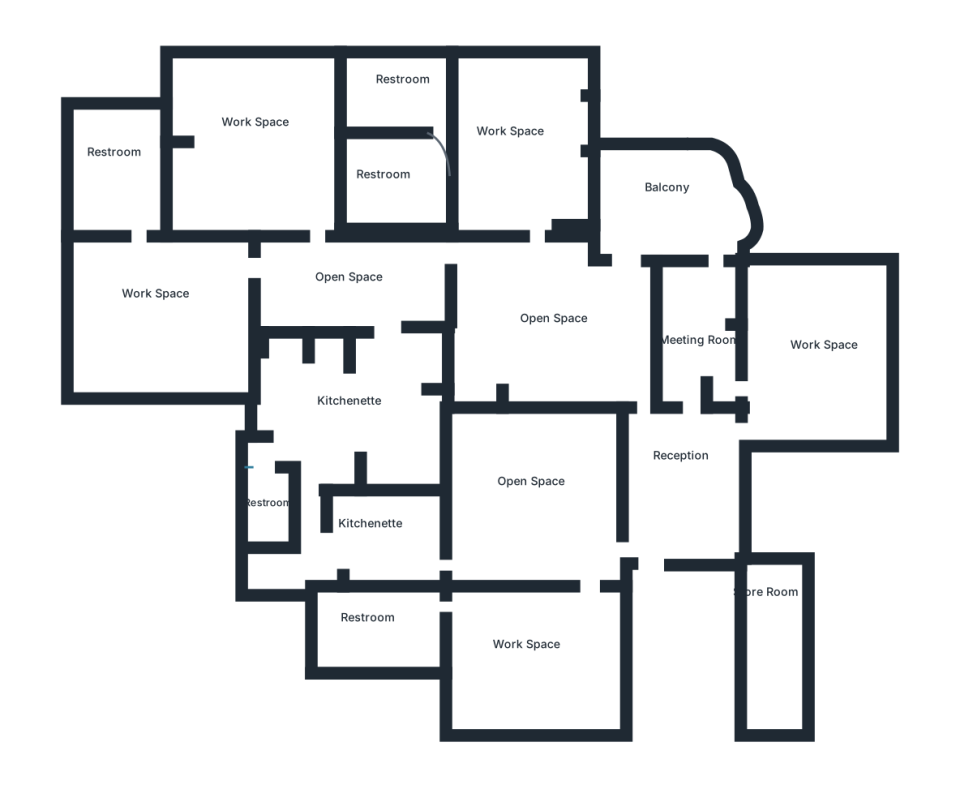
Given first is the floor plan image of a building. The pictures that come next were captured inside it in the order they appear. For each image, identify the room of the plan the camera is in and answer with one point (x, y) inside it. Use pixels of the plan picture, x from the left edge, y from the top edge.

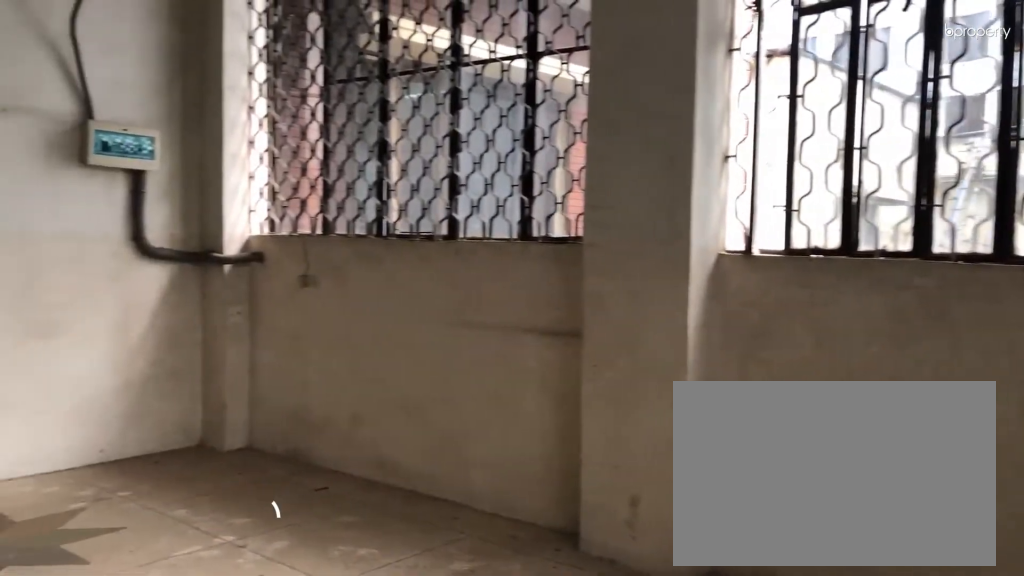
(684, 198)
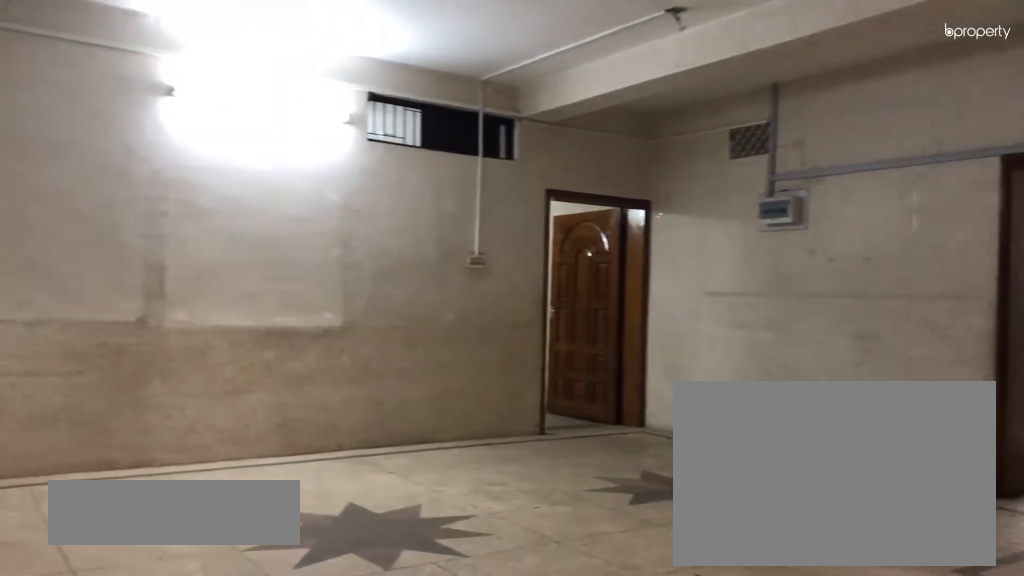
(554, 314)
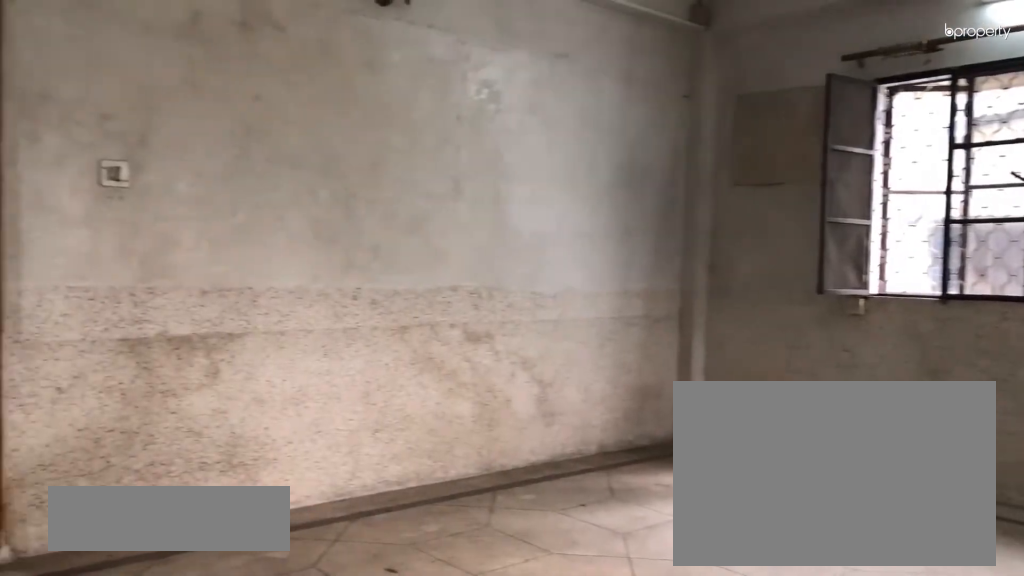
(527, 142)
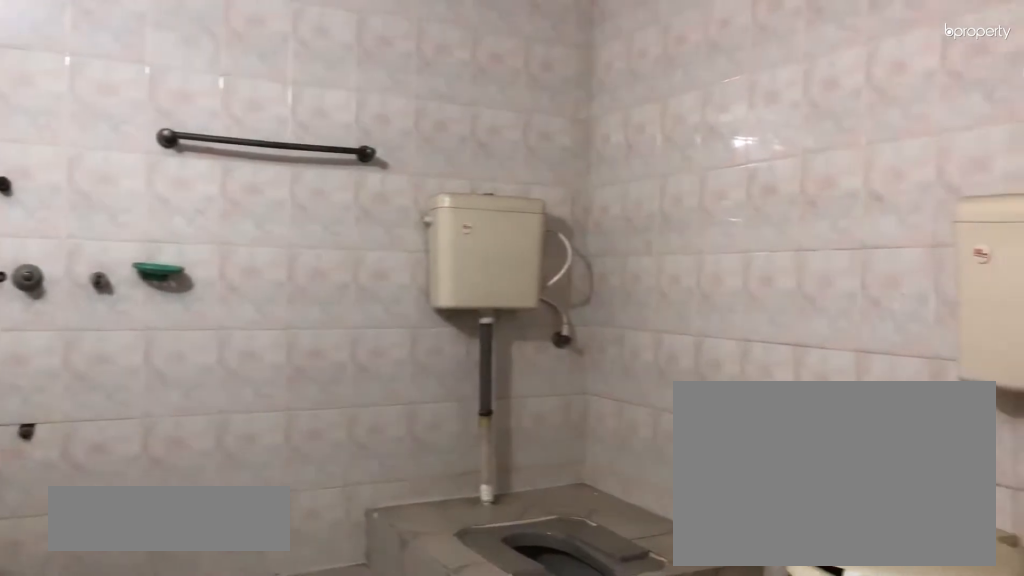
(402, 177)
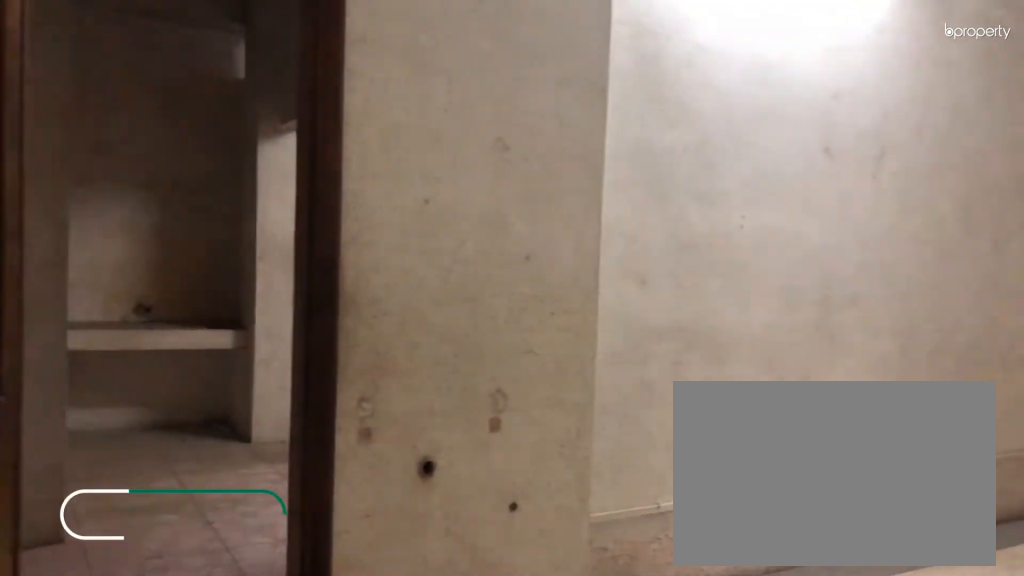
(340, 282)
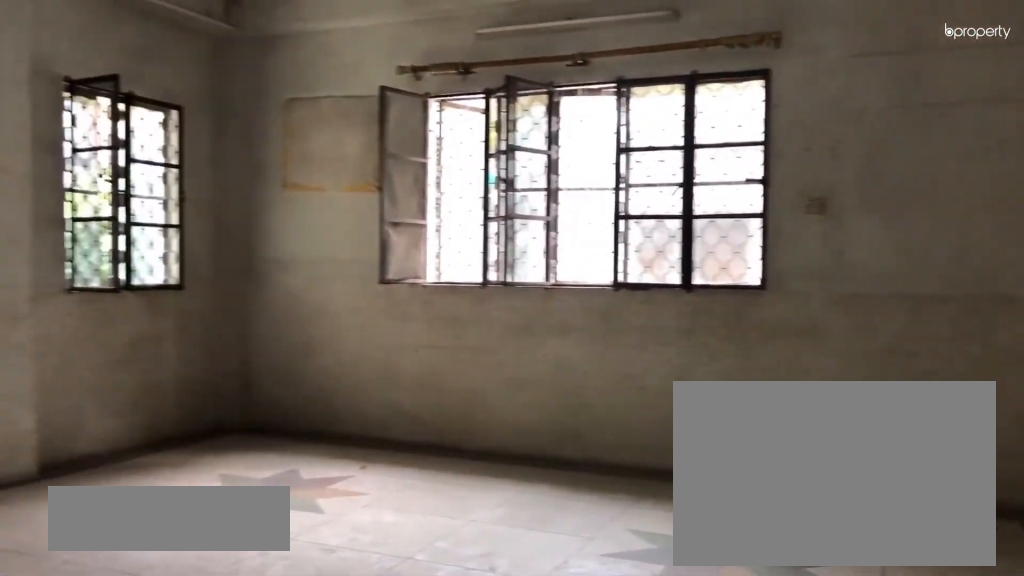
(257, 122)
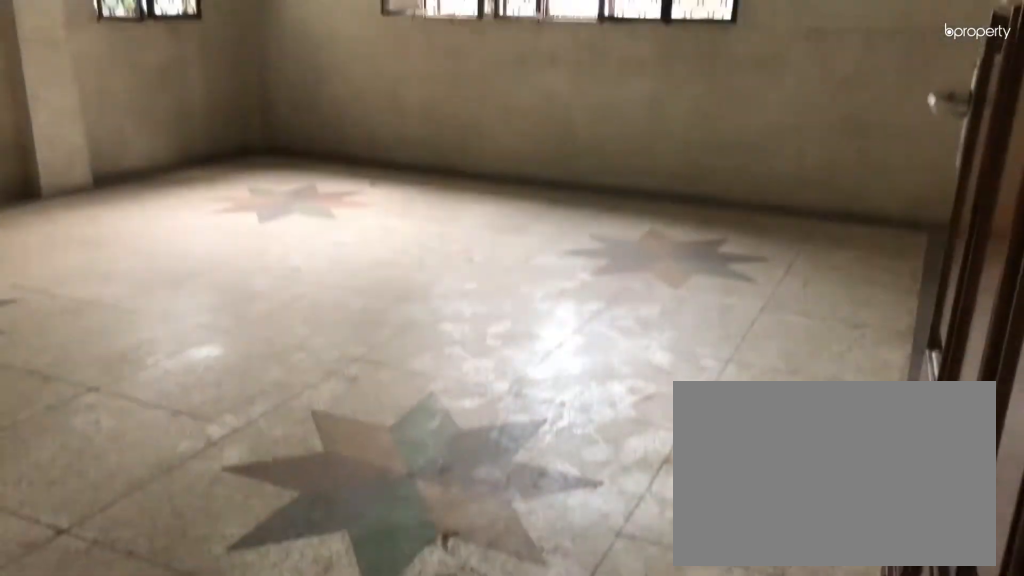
(257, 122)
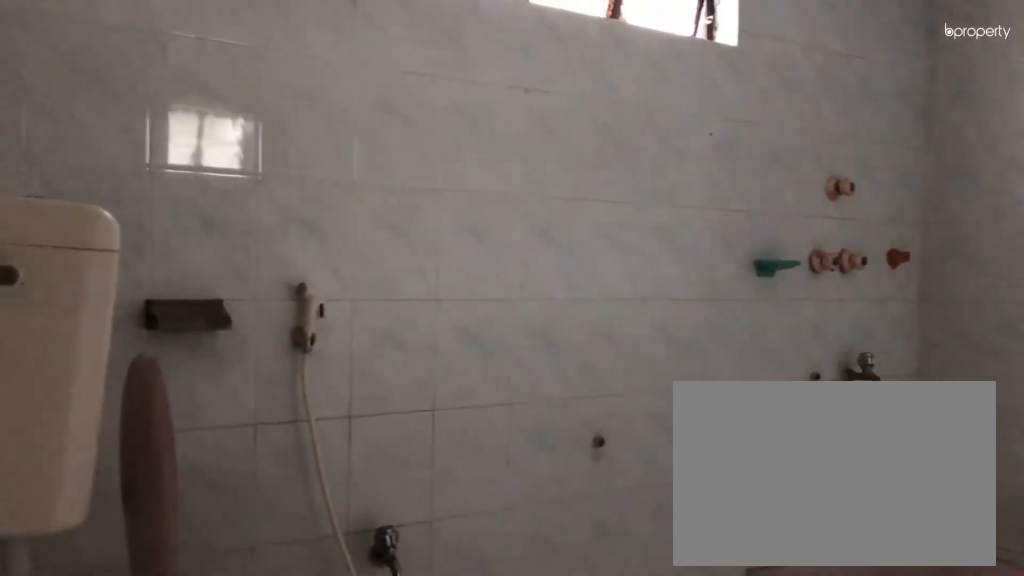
(397, 85)
